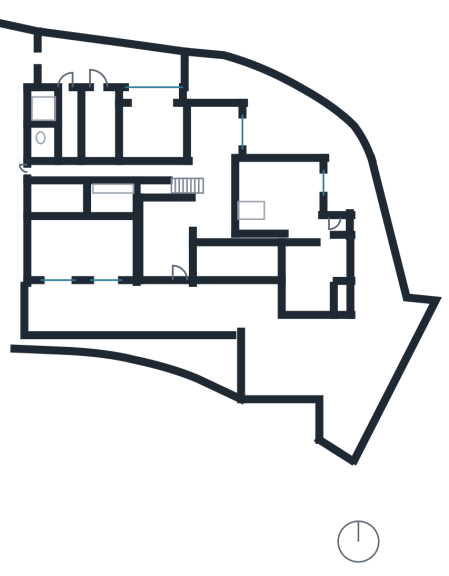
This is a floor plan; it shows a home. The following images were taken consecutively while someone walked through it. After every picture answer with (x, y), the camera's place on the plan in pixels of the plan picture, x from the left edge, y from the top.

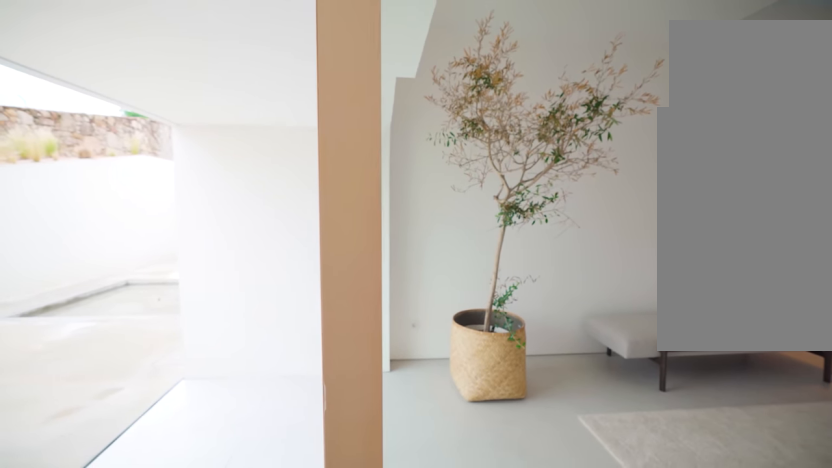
(180, 267)
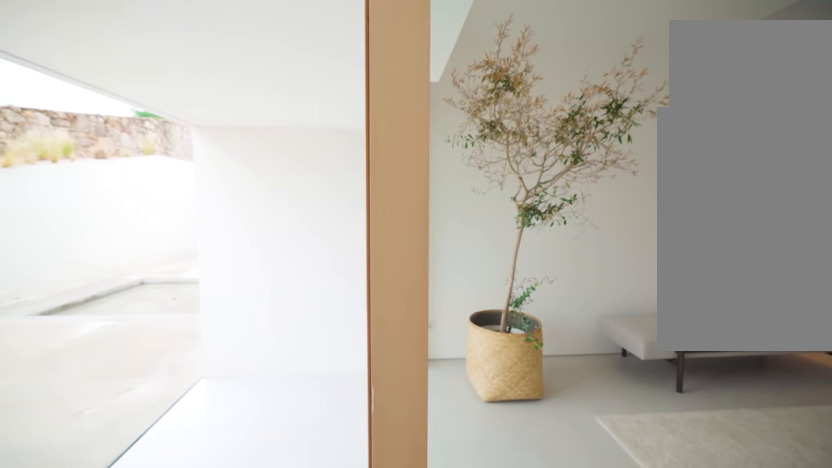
(180, 268)
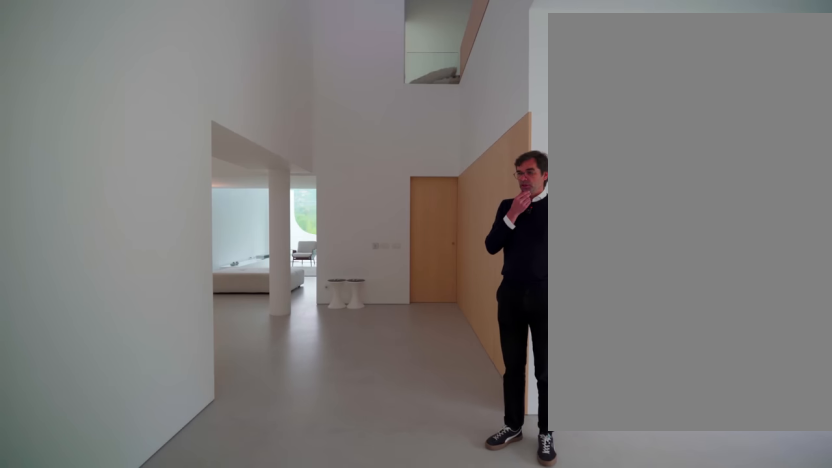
(151, 227)
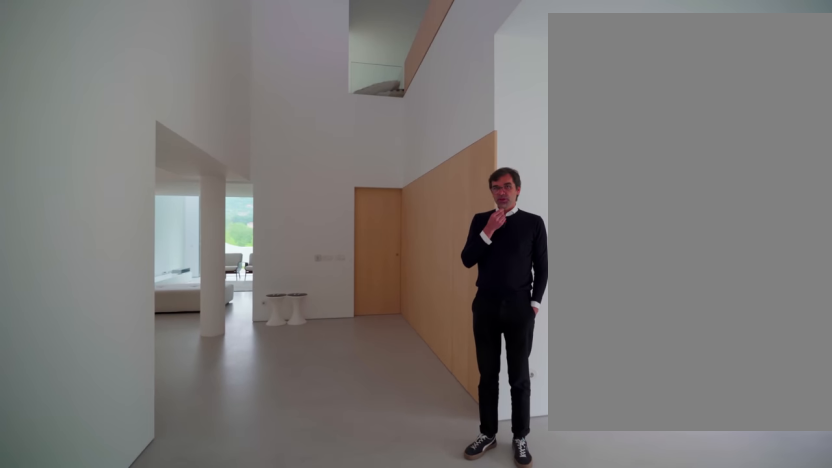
(151, 227)
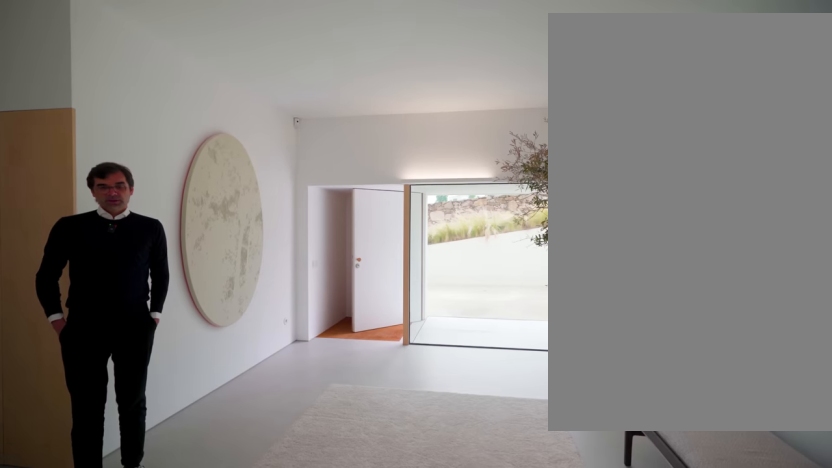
(153, 213)
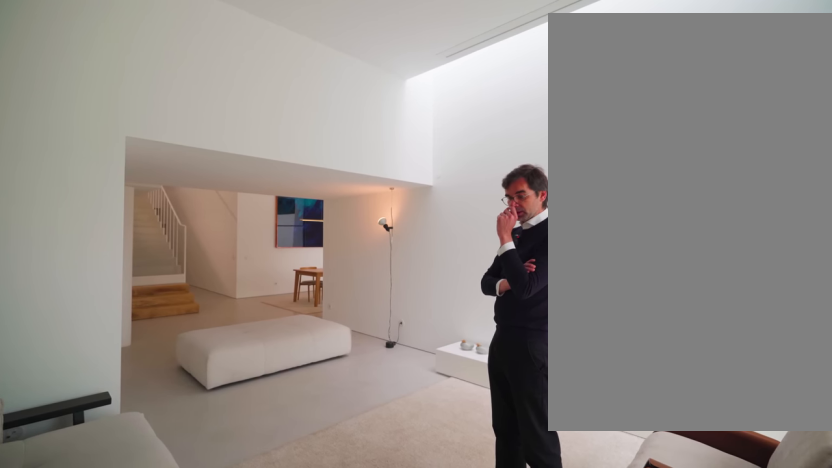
(293, 232)
